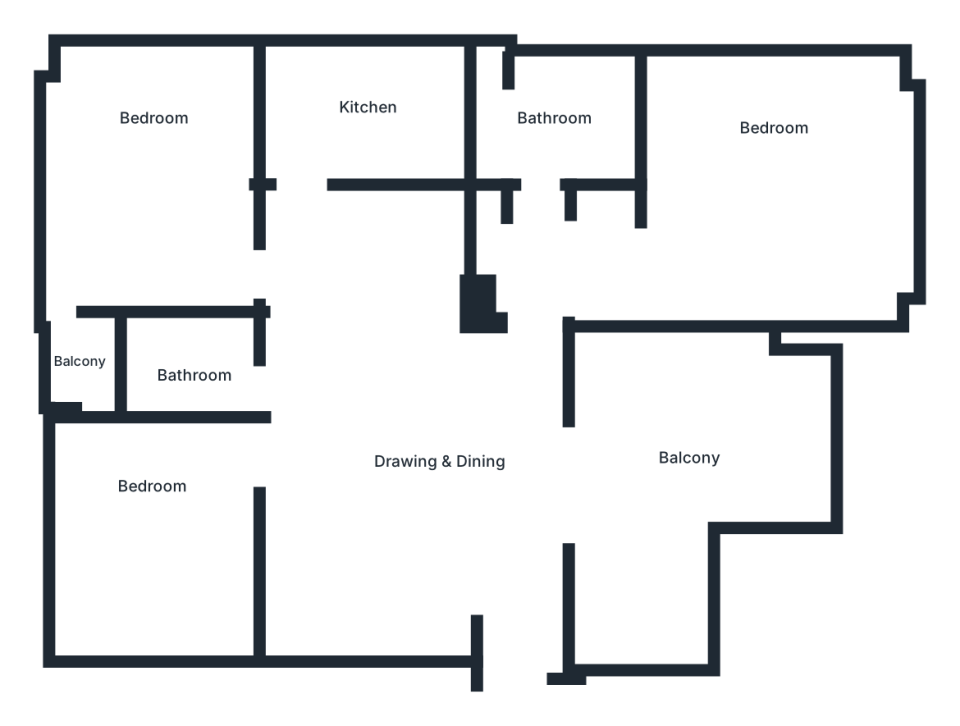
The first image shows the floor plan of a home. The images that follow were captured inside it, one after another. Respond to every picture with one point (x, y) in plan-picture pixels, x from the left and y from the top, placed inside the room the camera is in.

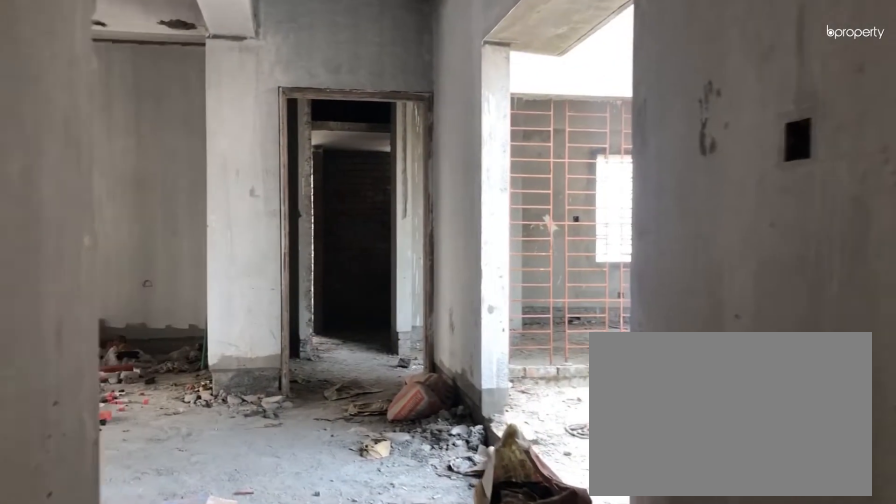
(521, 632)
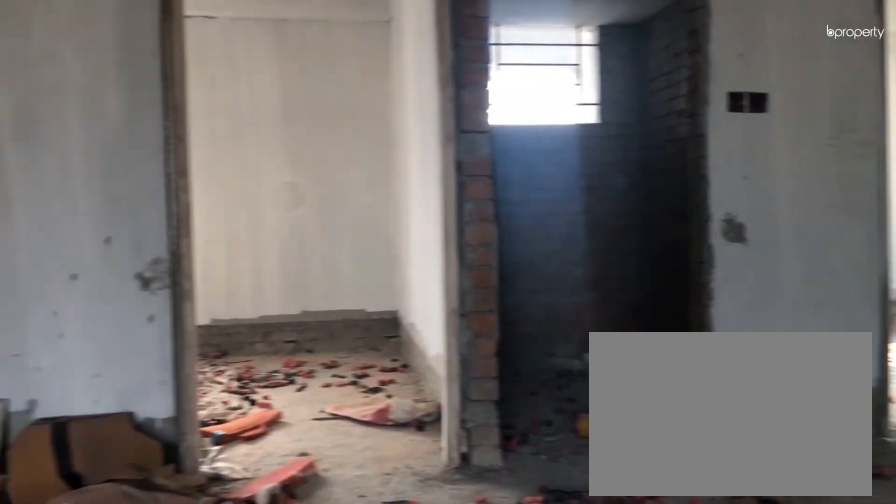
(433, 465)
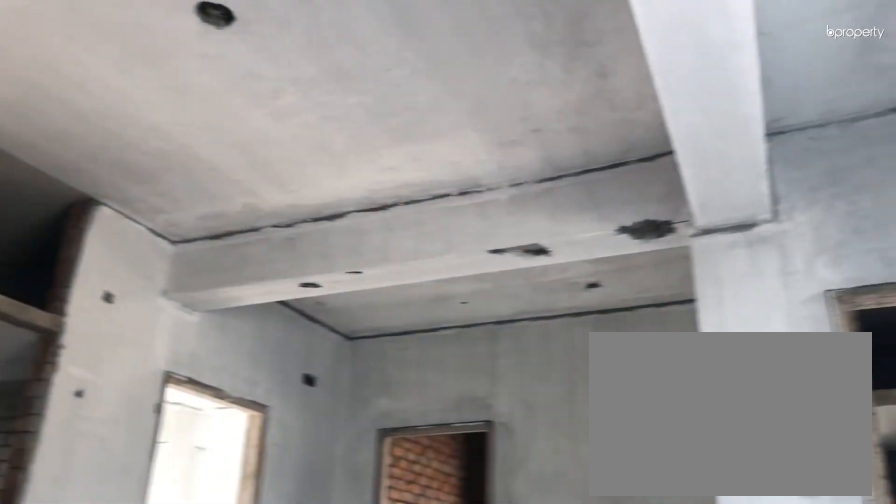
(432, 466)
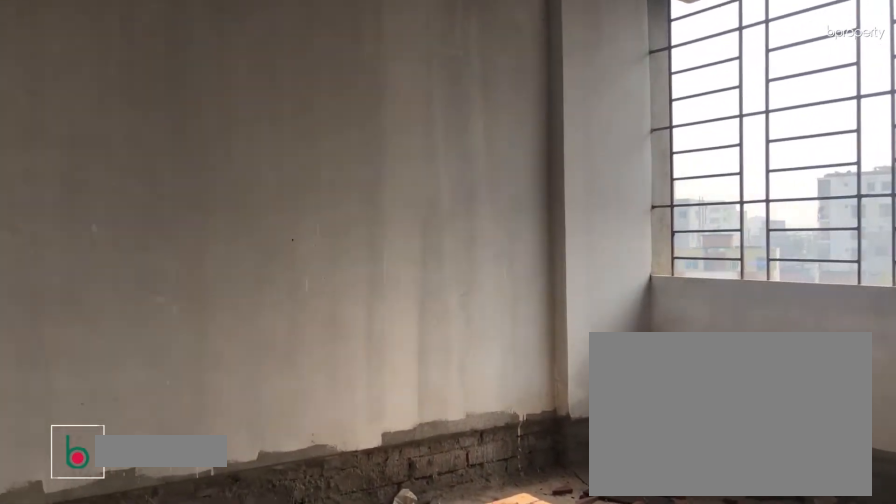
(152, 544)
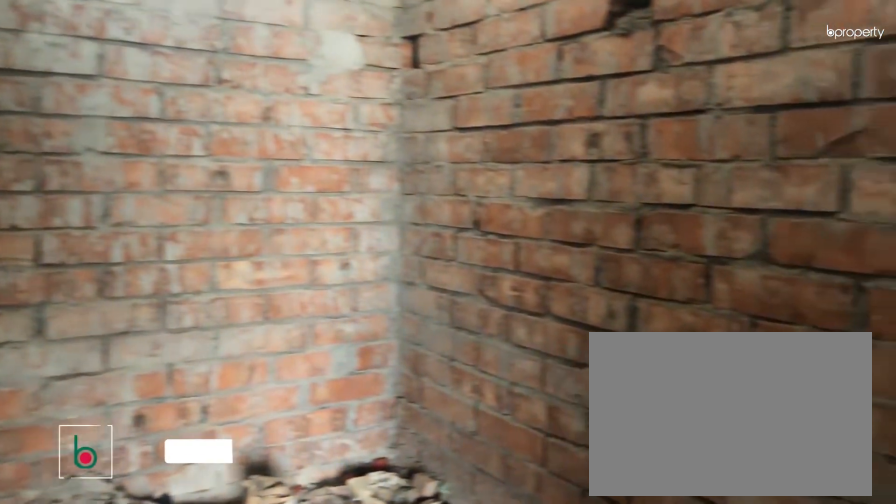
(191, 372)
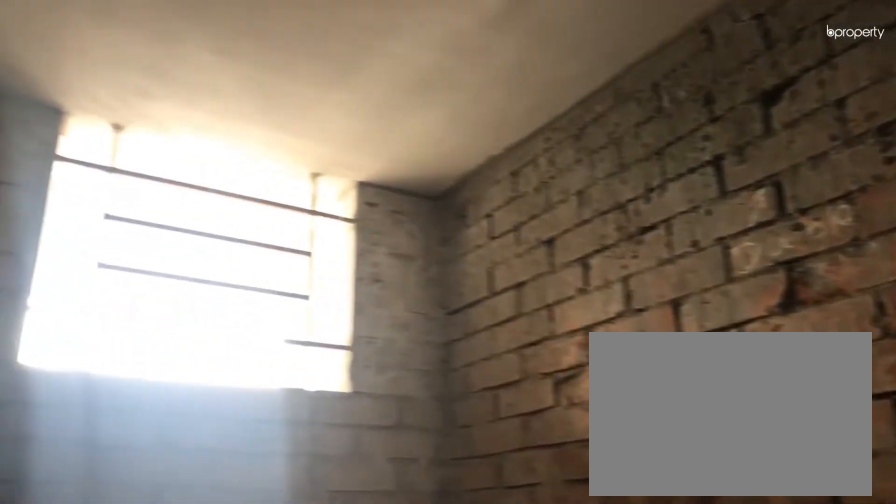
(191, 372)
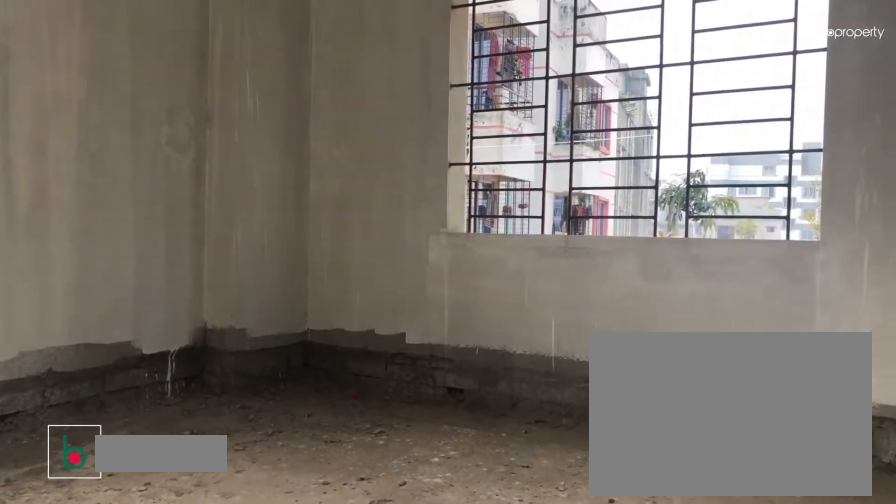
(147, 180)
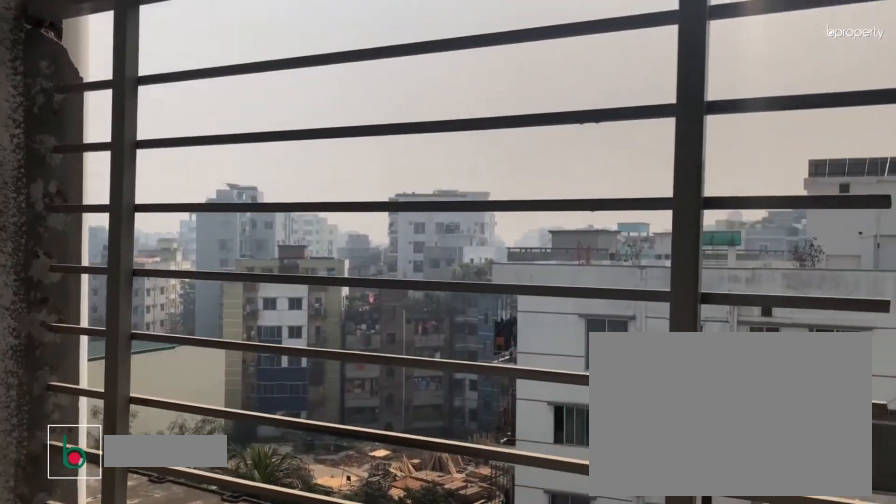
(83, 367)
